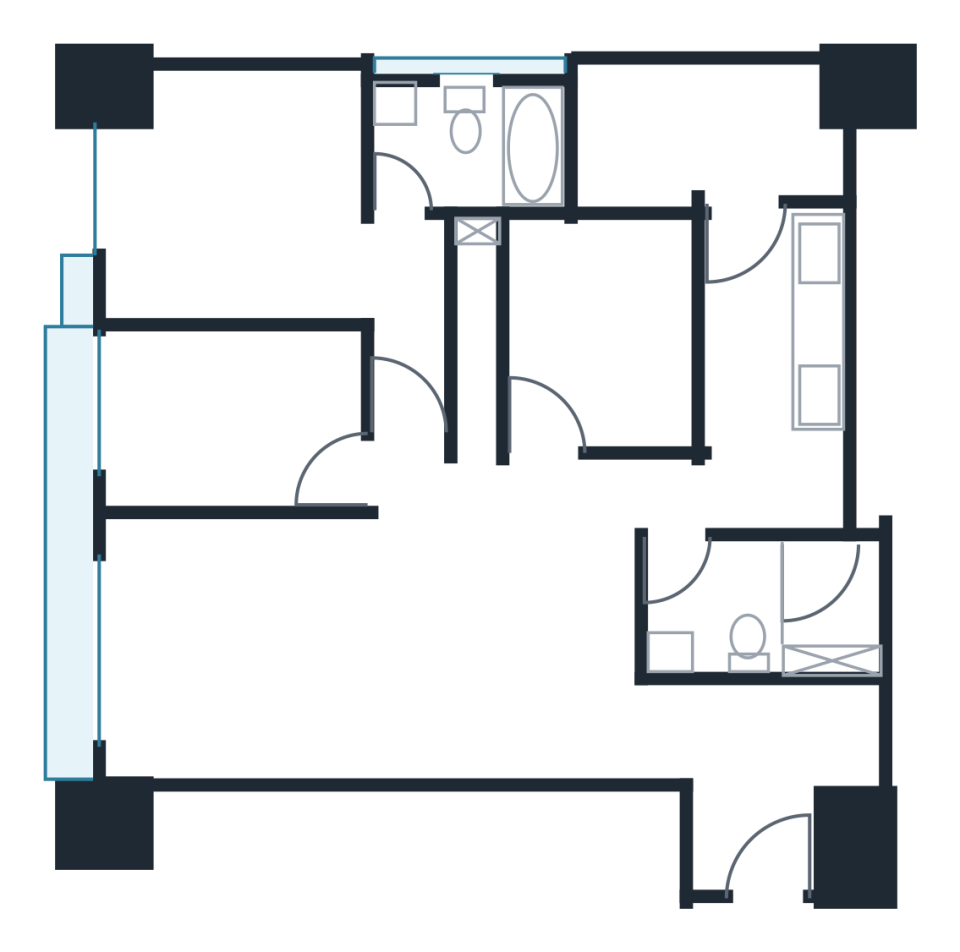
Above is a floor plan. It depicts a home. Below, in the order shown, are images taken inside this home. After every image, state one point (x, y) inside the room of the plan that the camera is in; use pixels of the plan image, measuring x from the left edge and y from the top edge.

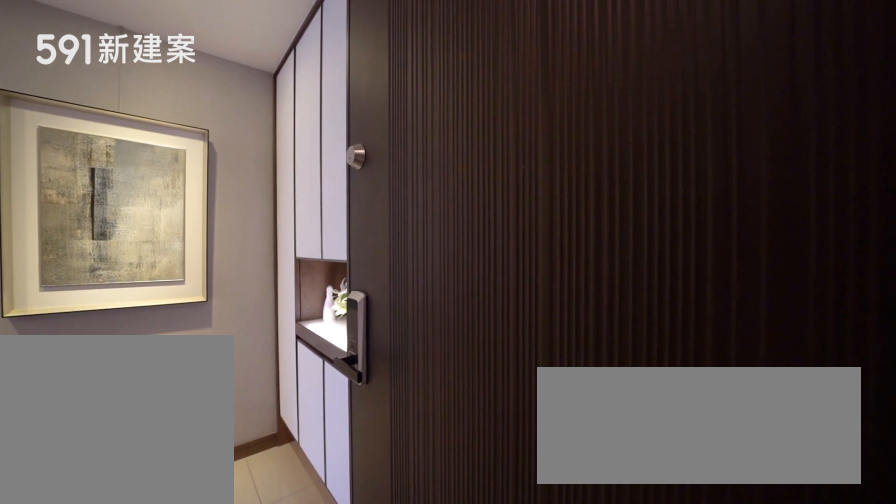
(757, 843)
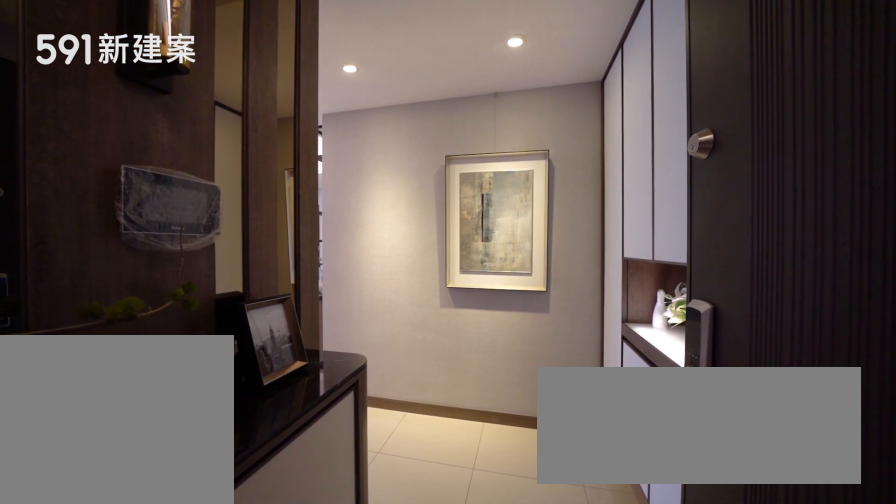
(757, 843)
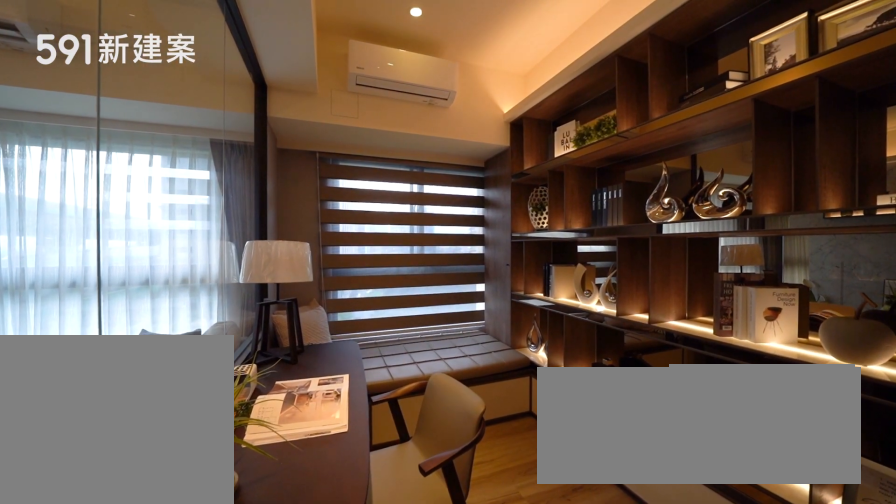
(226, 413)
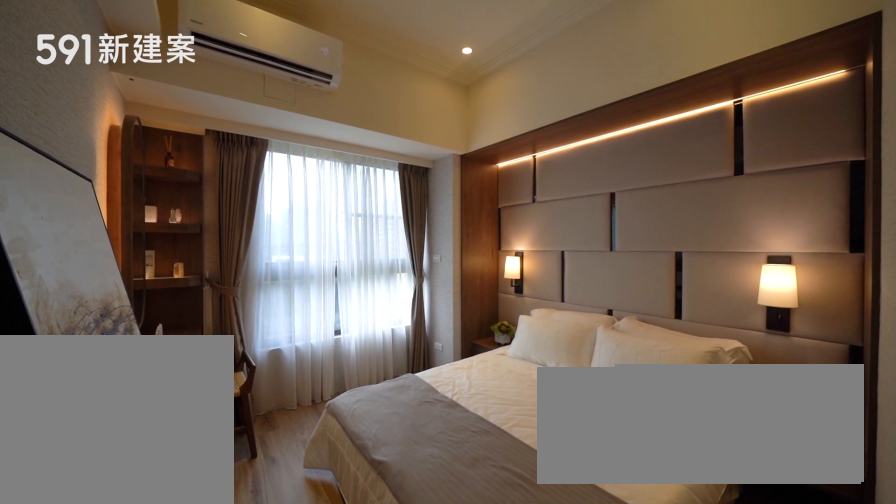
(287, 232)
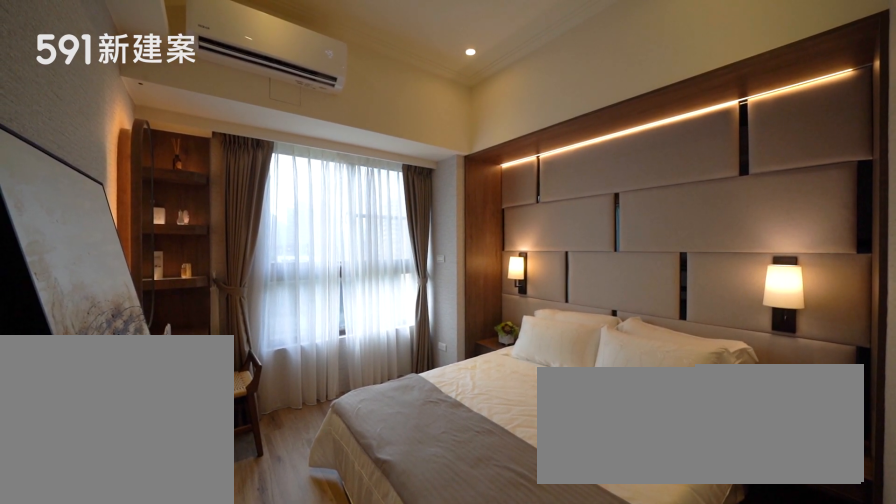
(287, 232)
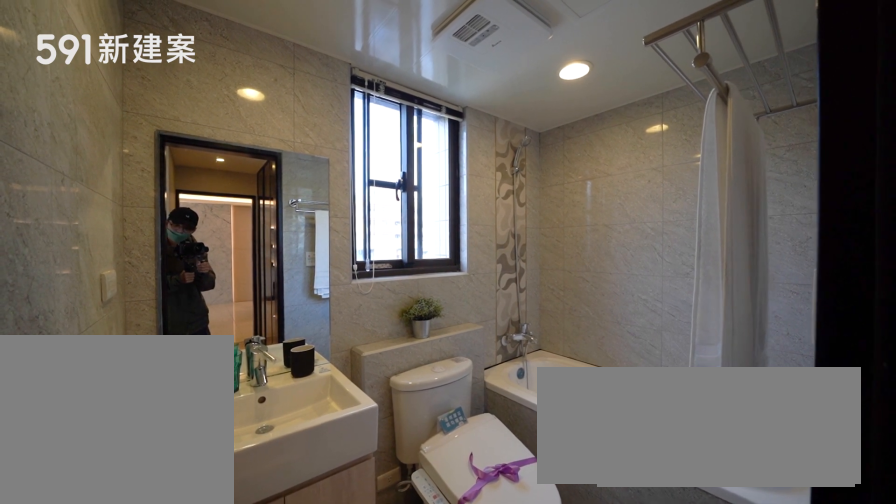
(479, 137)
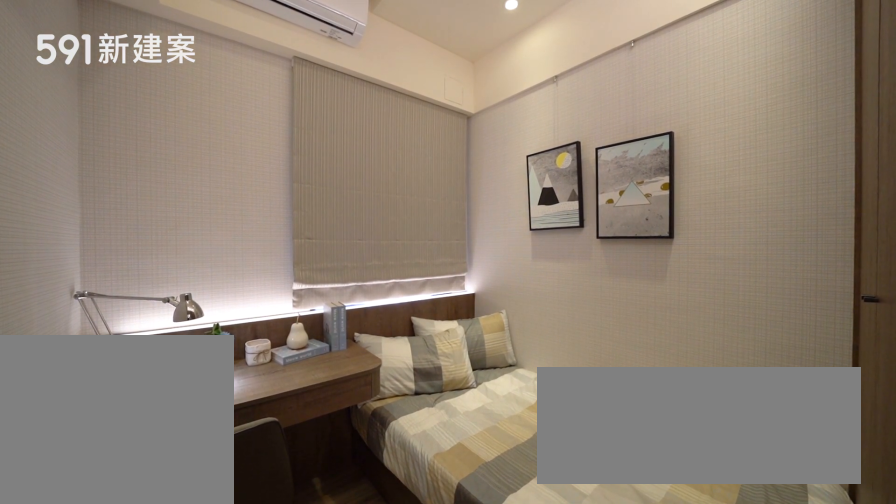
(607, 333)
